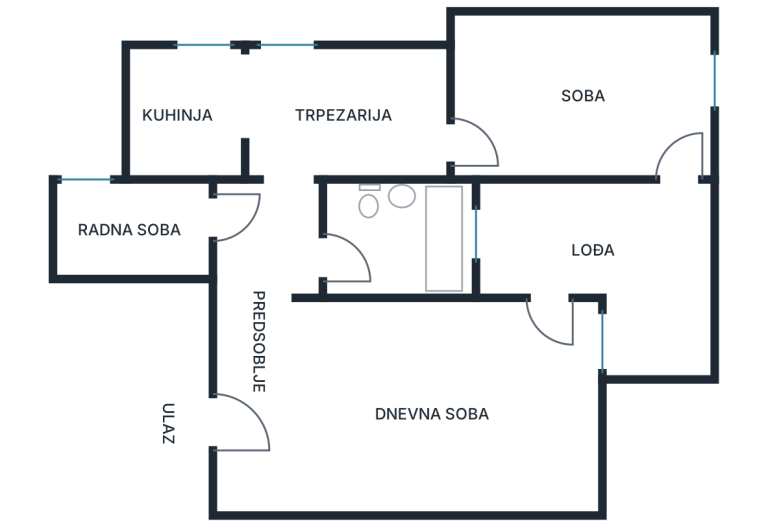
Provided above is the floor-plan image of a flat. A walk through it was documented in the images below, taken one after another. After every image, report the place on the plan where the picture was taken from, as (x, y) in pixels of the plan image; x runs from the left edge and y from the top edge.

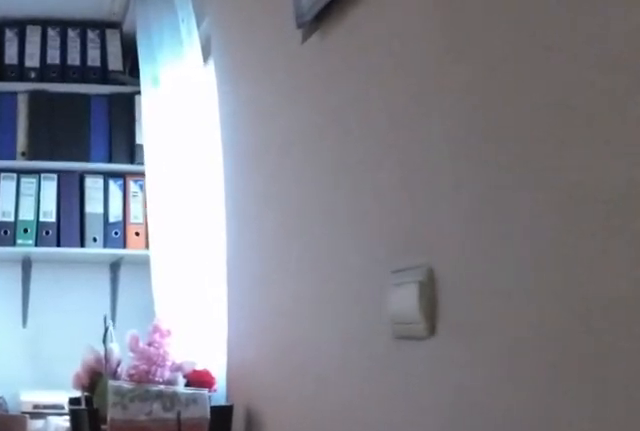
(210, 218)
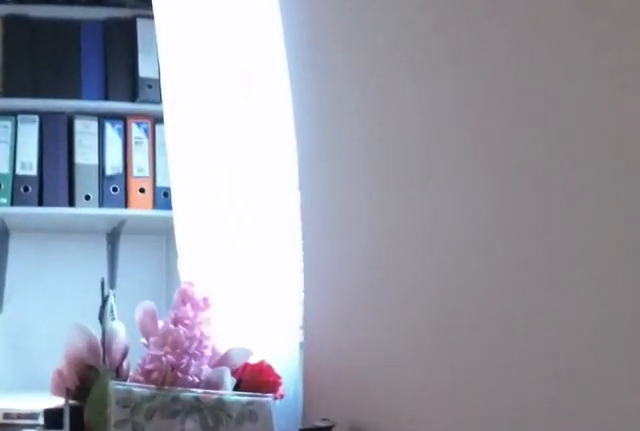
(184, 217)
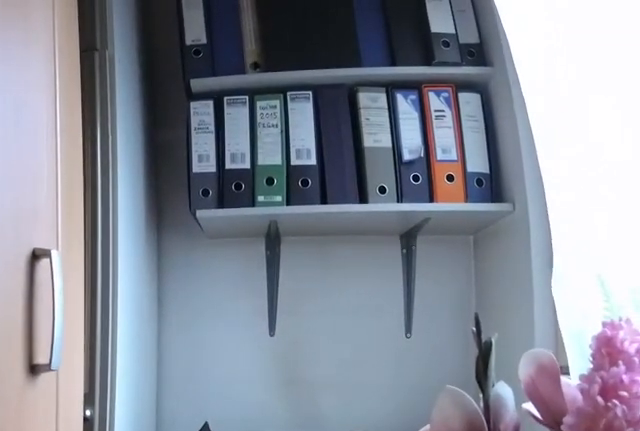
(150, 218)
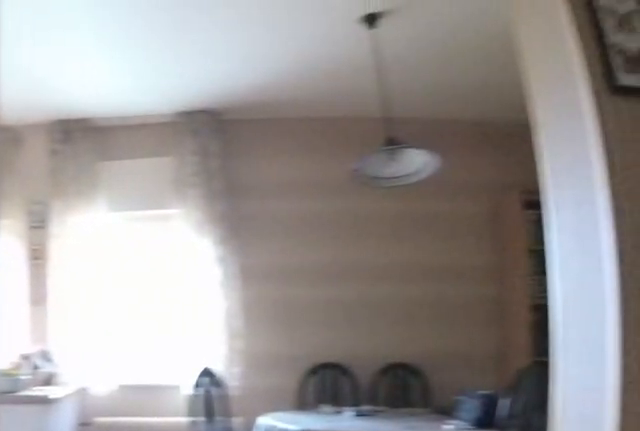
(269, 254)
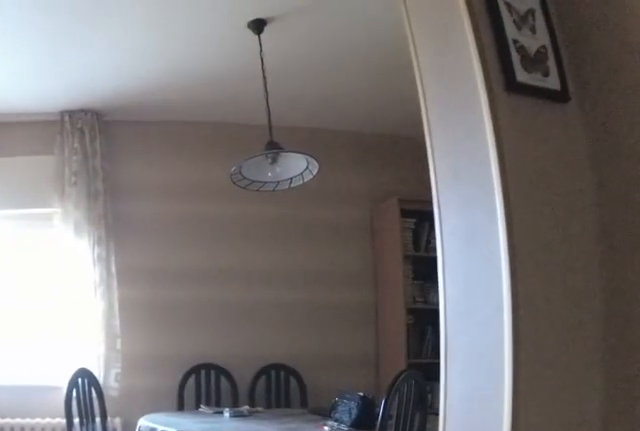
(279, 249)
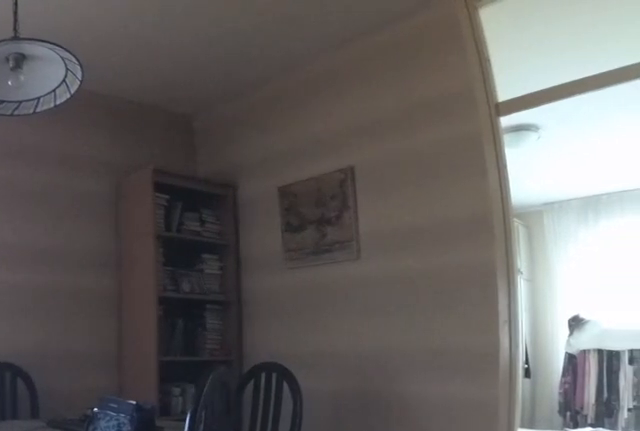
(266, 181)
